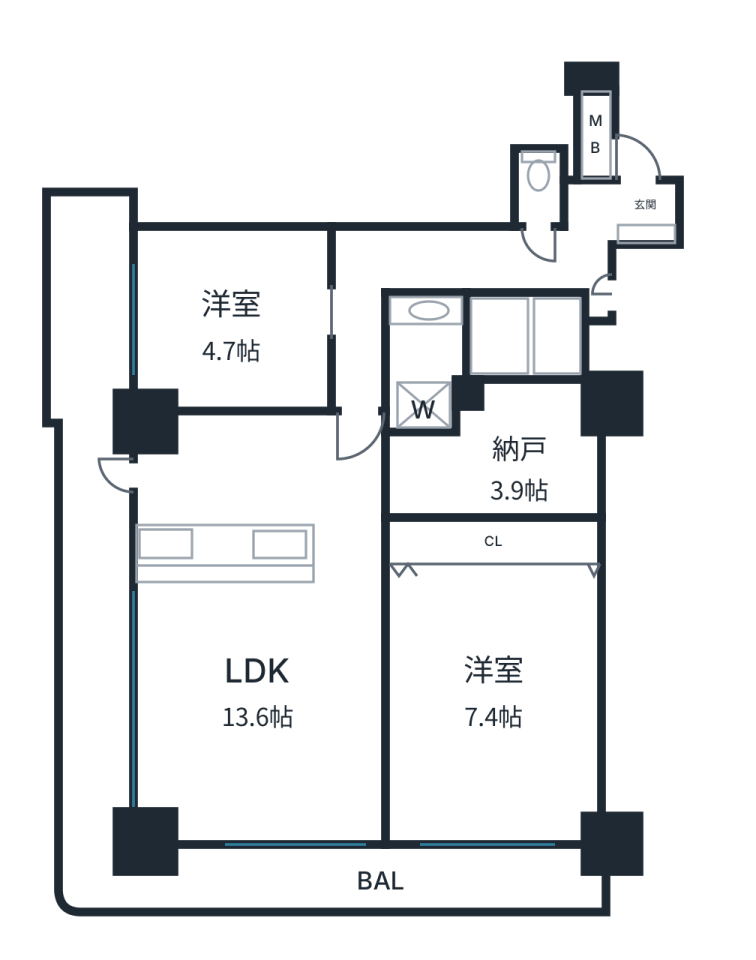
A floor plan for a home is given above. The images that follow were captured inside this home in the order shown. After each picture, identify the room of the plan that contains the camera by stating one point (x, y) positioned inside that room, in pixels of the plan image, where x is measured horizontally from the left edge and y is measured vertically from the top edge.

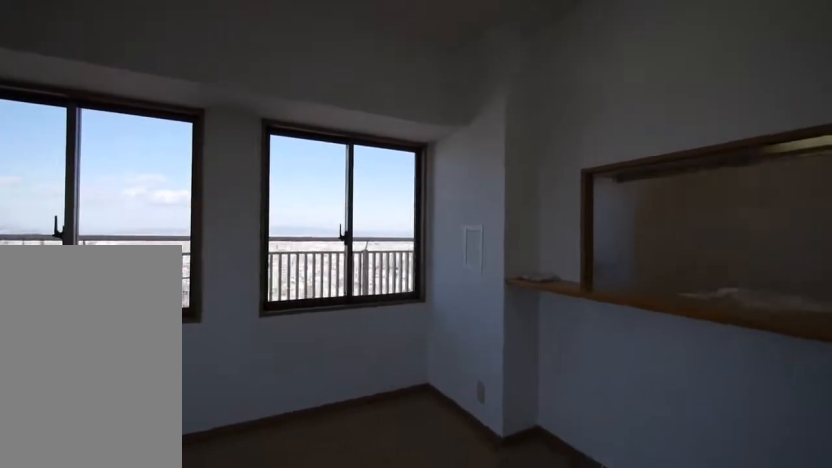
(261, 705)
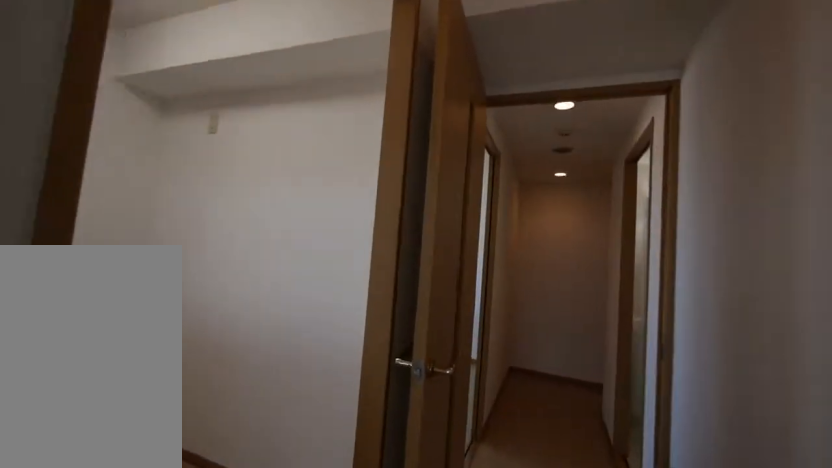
(260, 489)
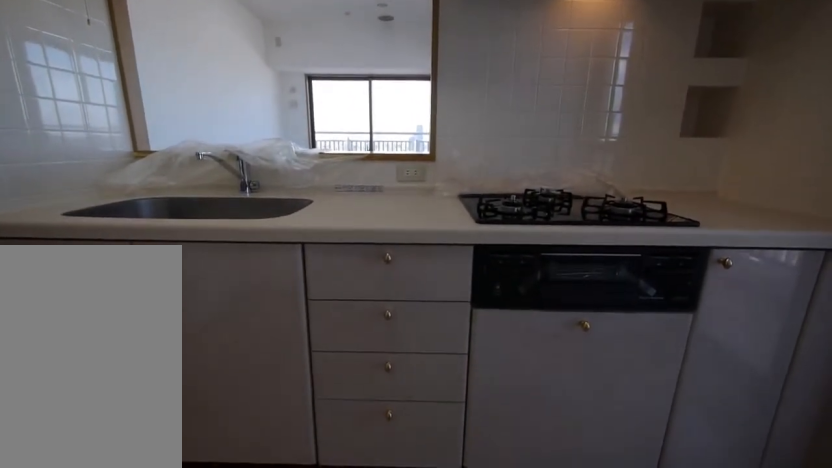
(261, 489)
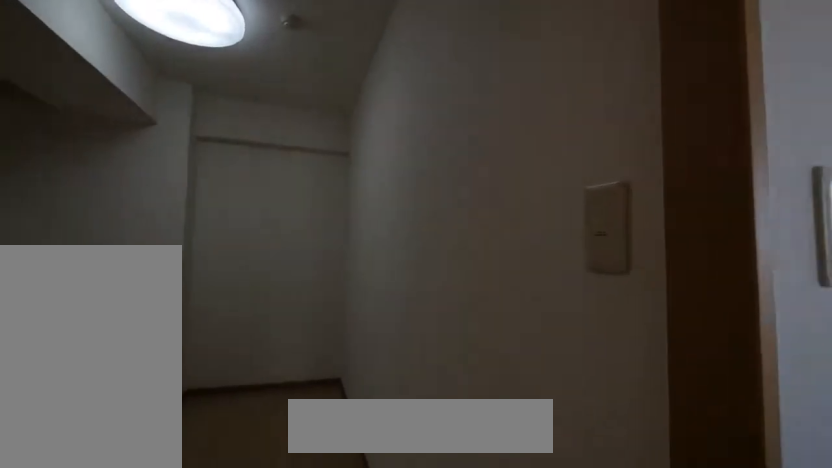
(472, 488)
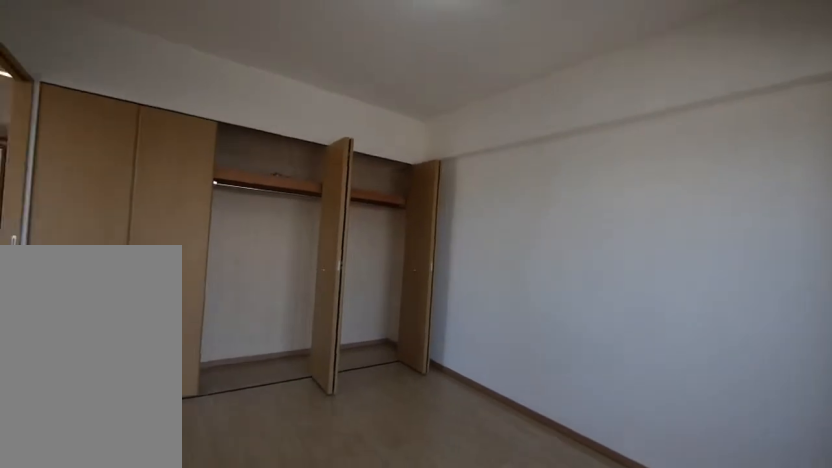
(472, 687)
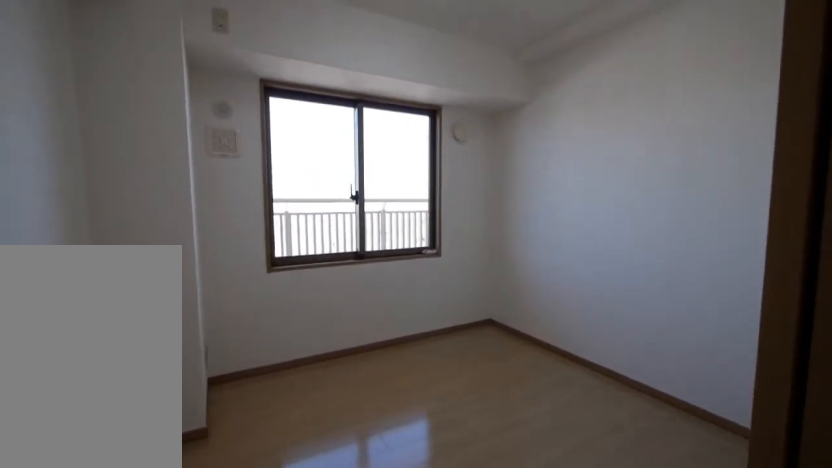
(261, 330)
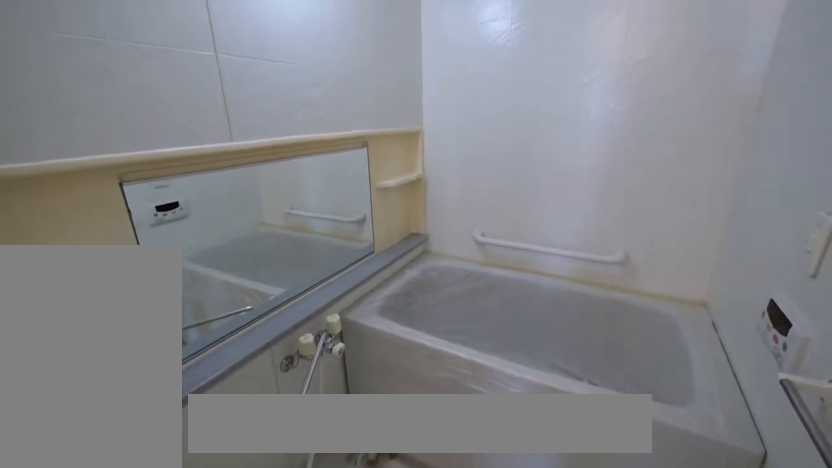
(473, 322)
